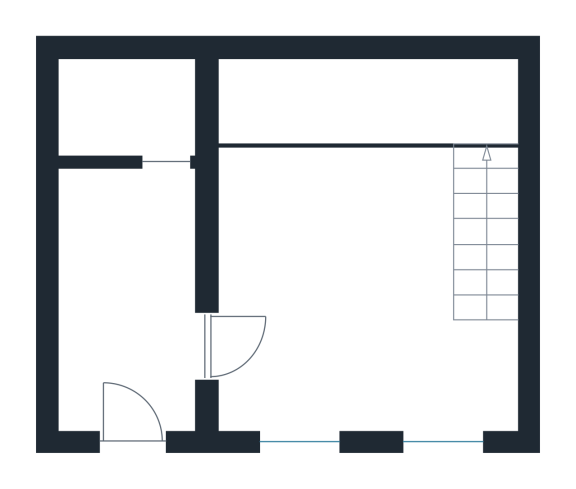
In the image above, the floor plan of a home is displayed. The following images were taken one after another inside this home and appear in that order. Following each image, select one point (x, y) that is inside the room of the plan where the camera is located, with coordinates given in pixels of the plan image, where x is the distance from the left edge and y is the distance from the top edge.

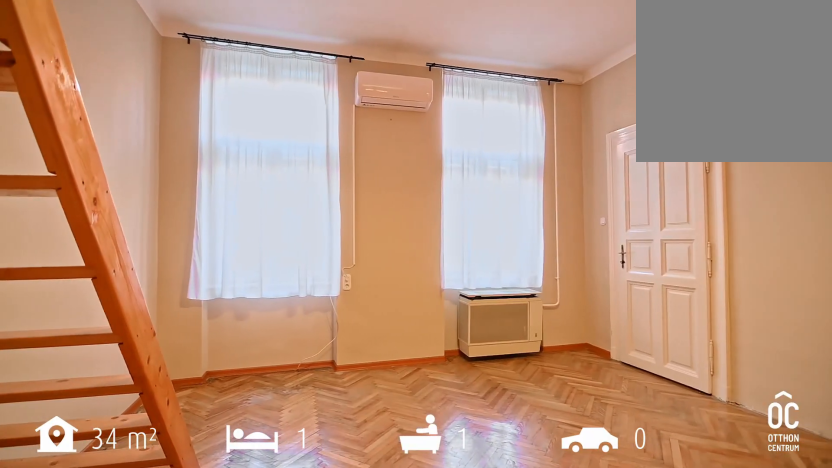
(366, 258)
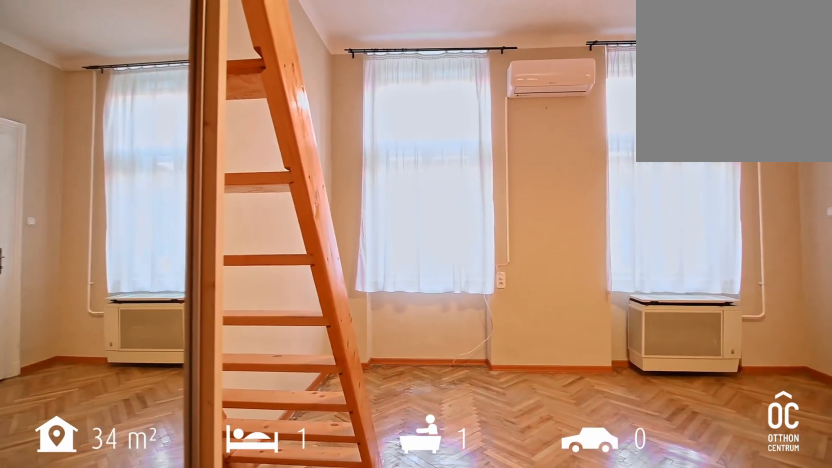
(366, 258)
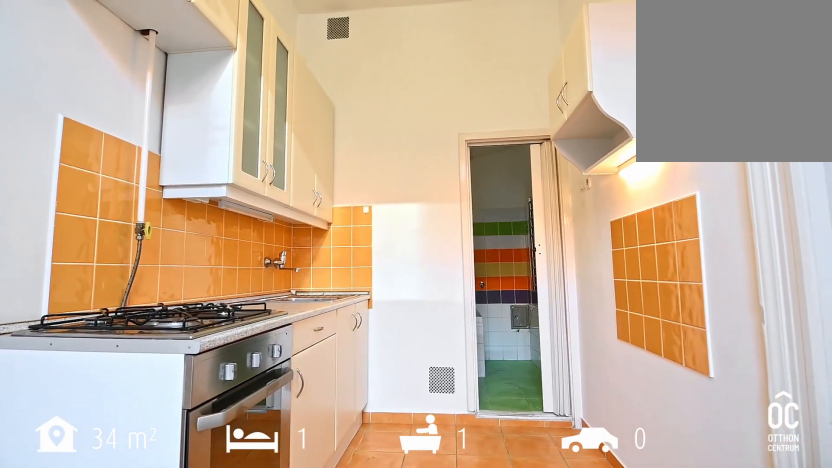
(123, 292)
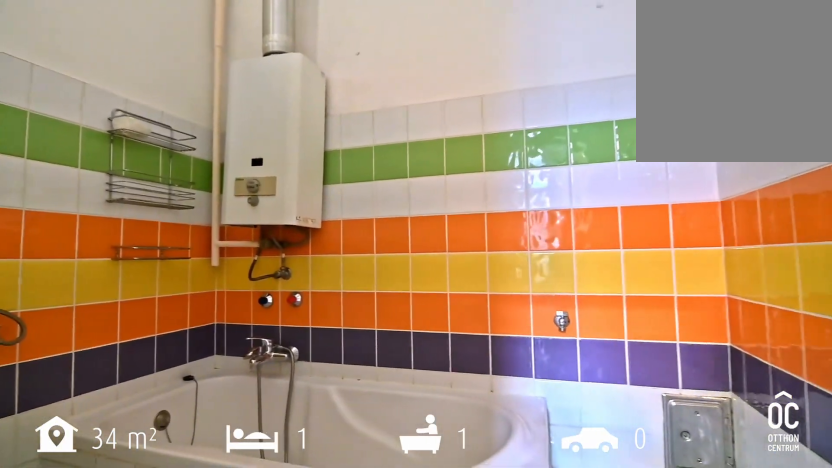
(123, 106)
